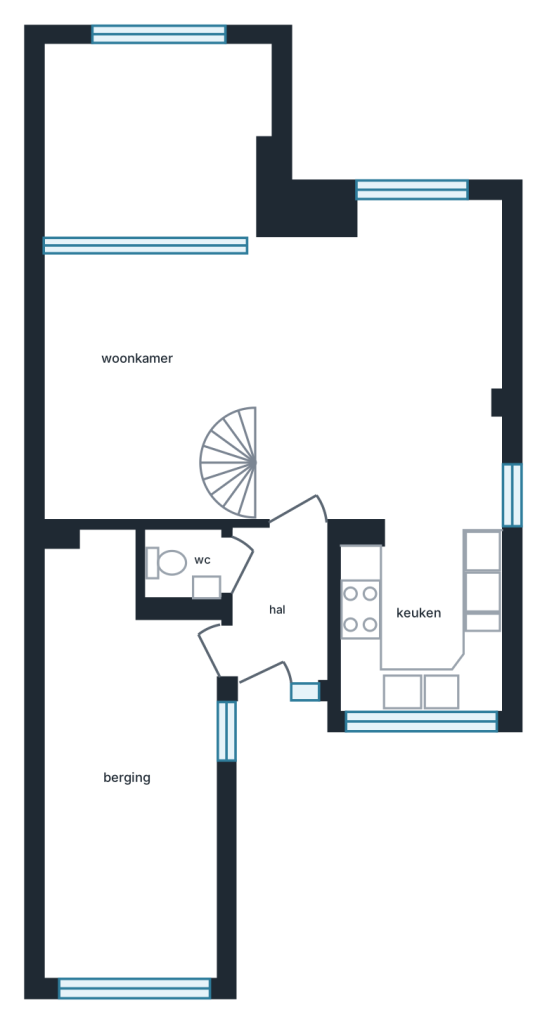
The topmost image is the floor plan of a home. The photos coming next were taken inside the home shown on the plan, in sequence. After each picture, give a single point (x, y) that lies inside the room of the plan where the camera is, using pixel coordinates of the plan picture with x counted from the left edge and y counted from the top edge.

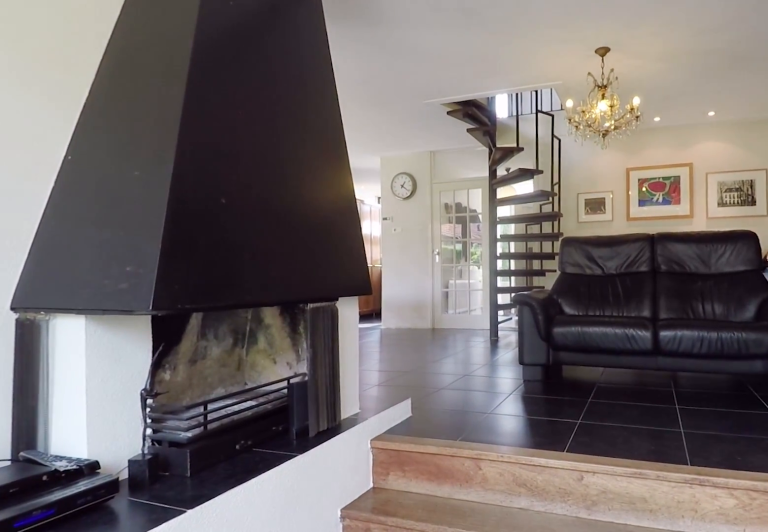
(153, 148)
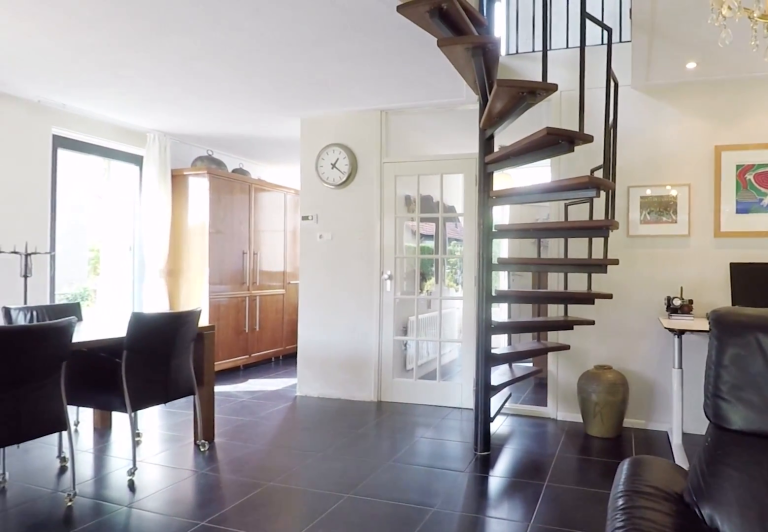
(293, 377)
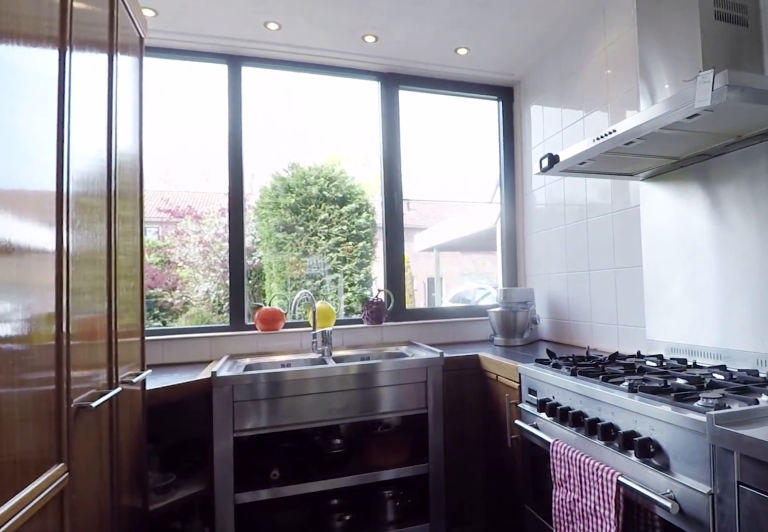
(421, 627)
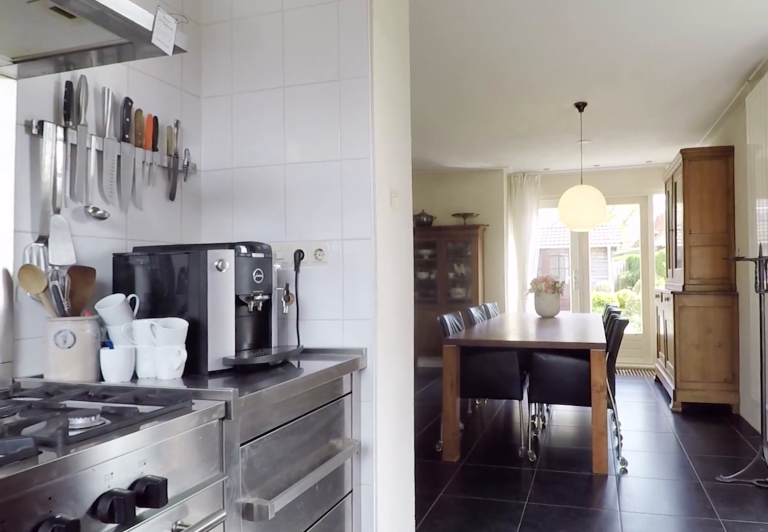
(421, 627)
